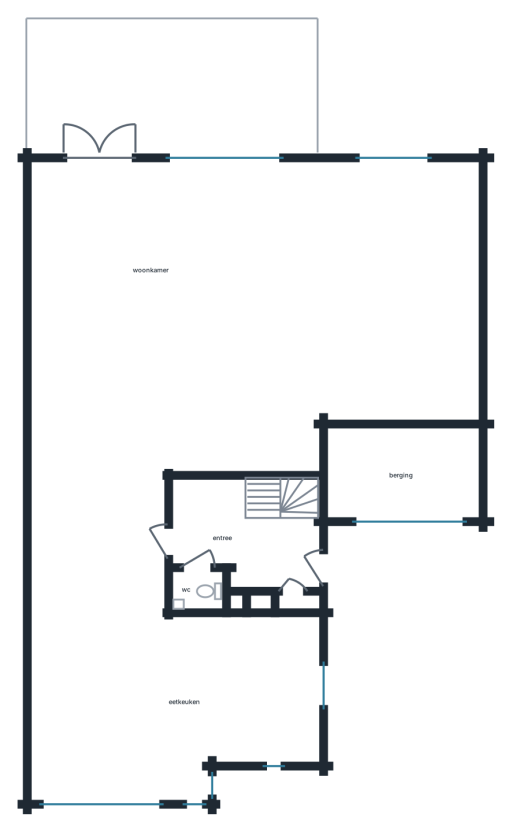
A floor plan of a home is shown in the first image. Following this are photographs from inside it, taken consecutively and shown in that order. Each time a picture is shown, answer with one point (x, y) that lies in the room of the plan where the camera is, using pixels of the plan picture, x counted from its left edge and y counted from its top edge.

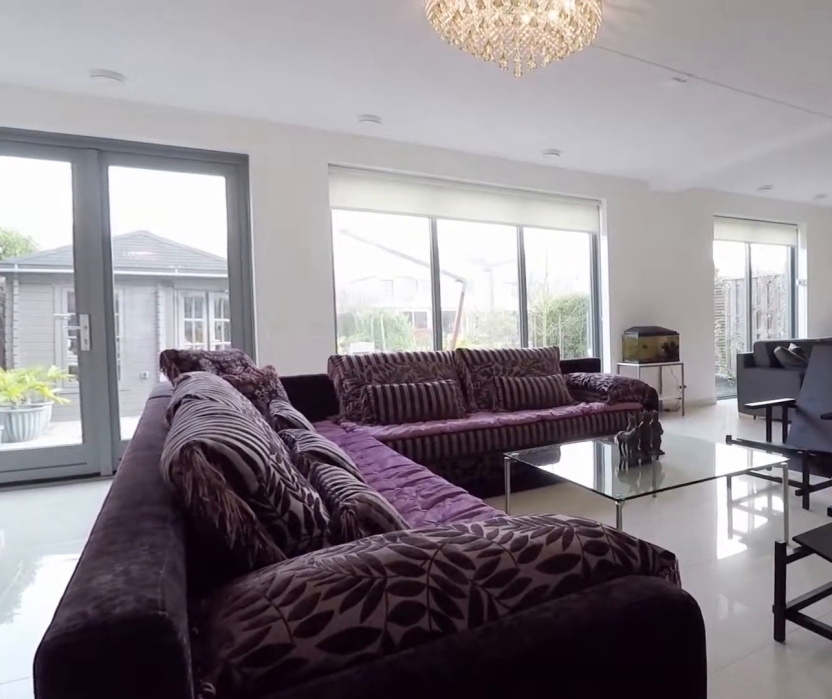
(233, 327)
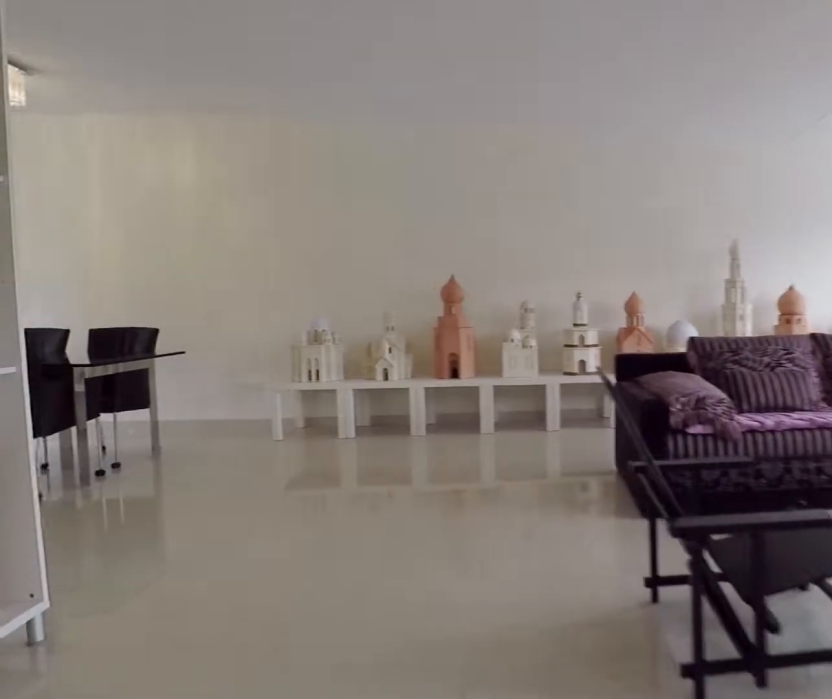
(233, 327)
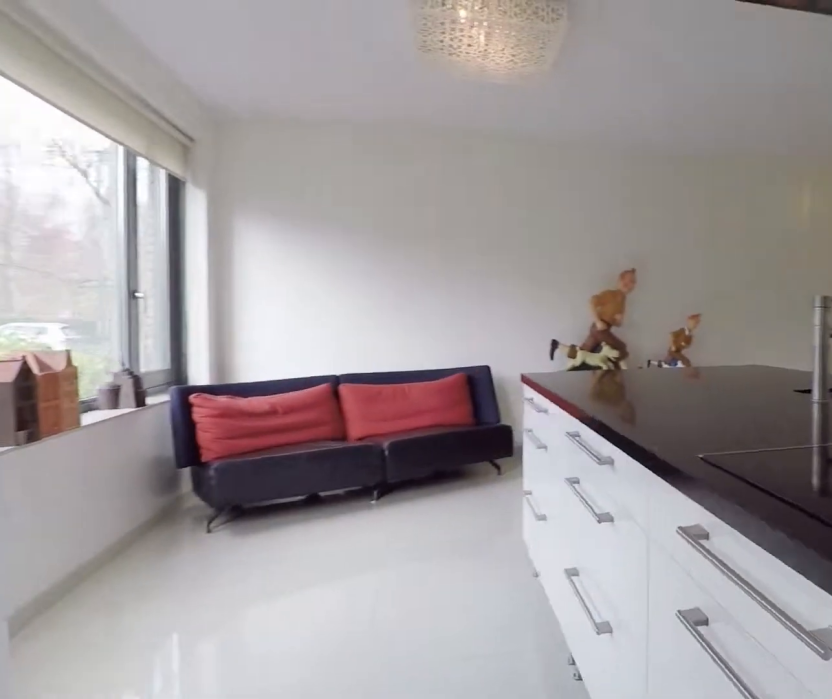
(166, 702)
